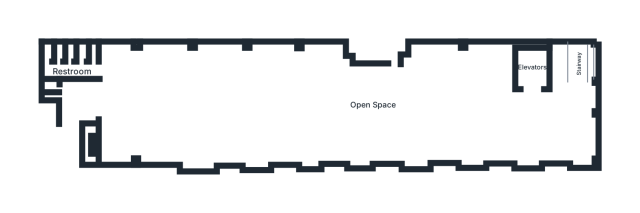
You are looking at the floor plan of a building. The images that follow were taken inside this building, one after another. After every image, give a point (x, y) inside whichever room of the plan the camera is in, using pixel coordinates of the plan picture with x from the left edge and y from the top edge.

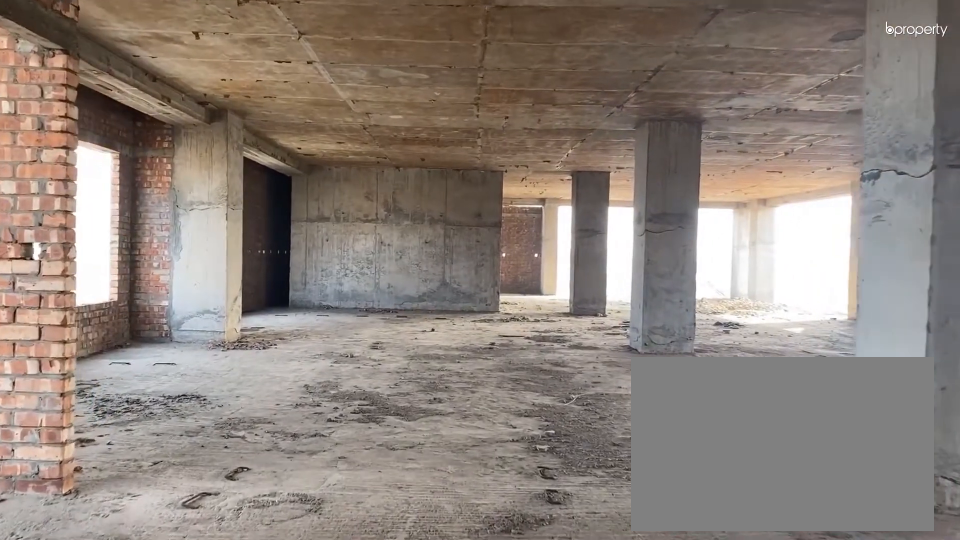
(359, 81)
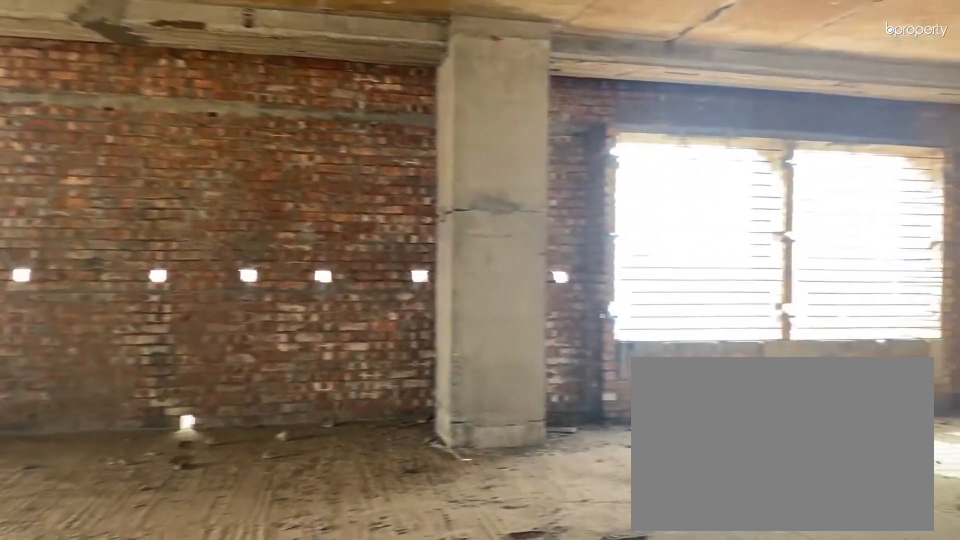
(468, 137)
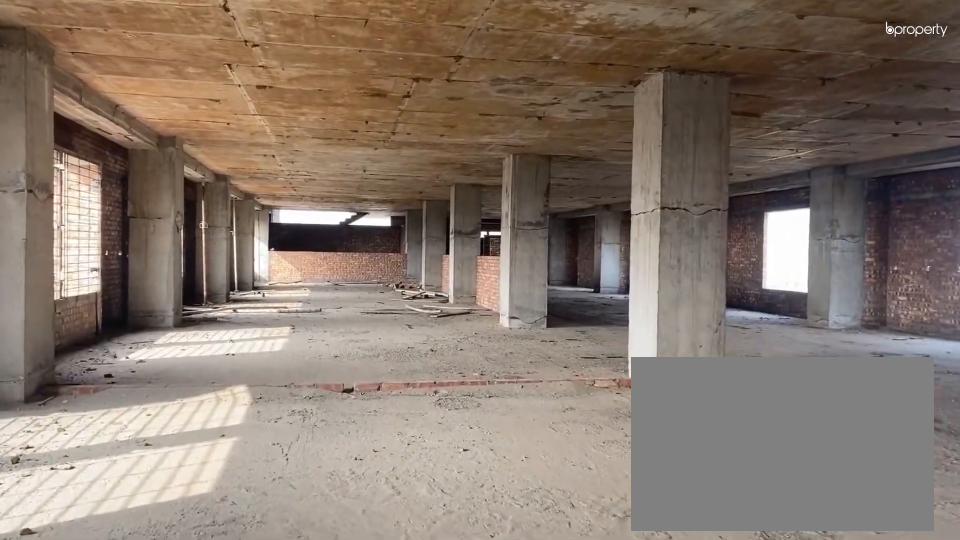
(364, 142)
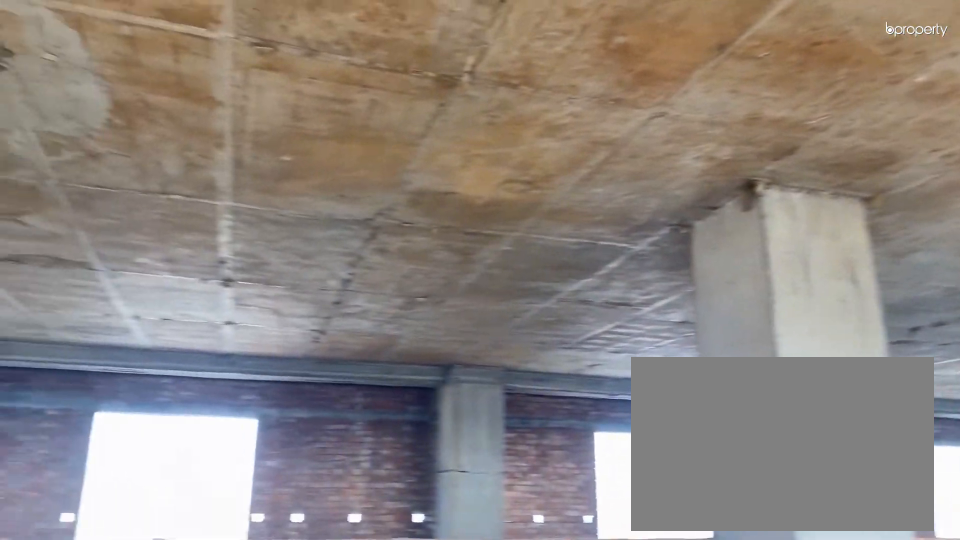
(132, 107)
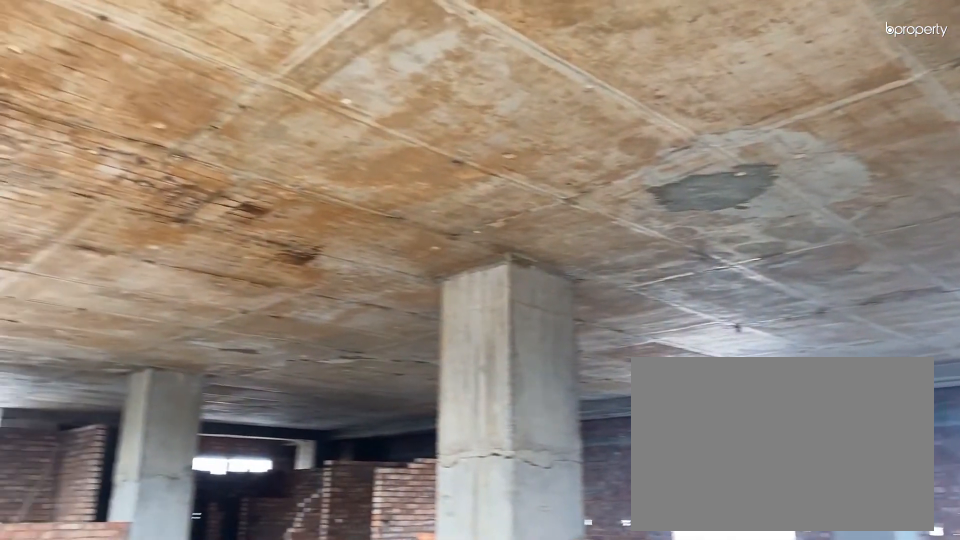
(132, 107)
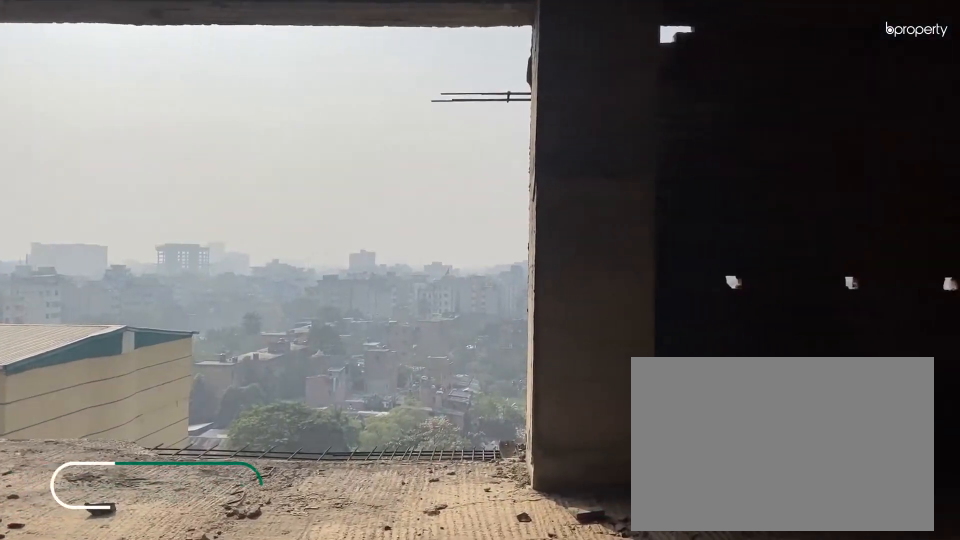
(575, 132)
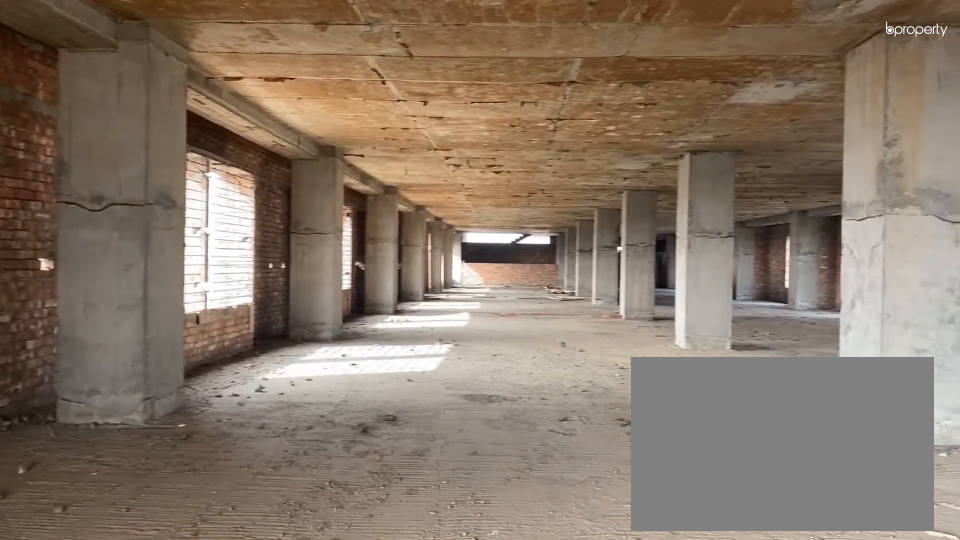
(476, 107)
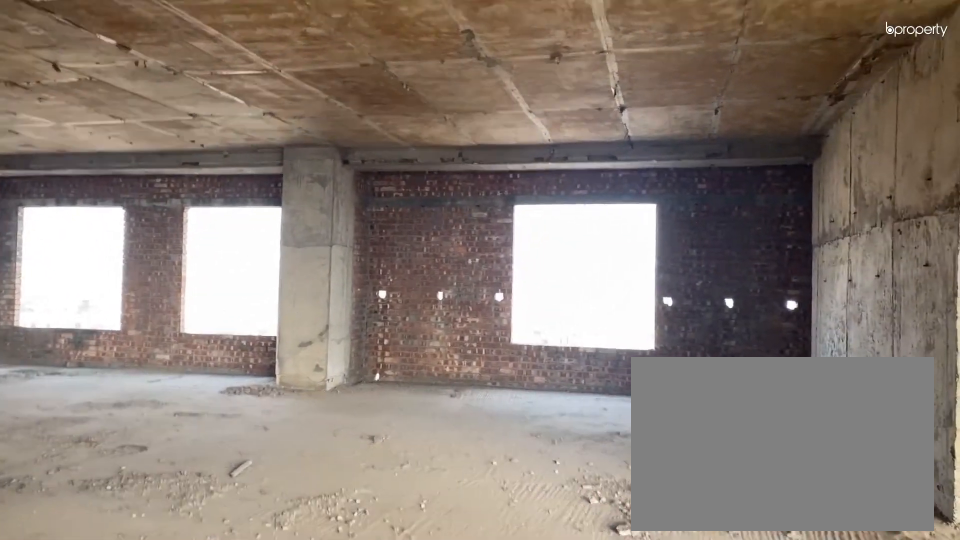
(476, 107)
